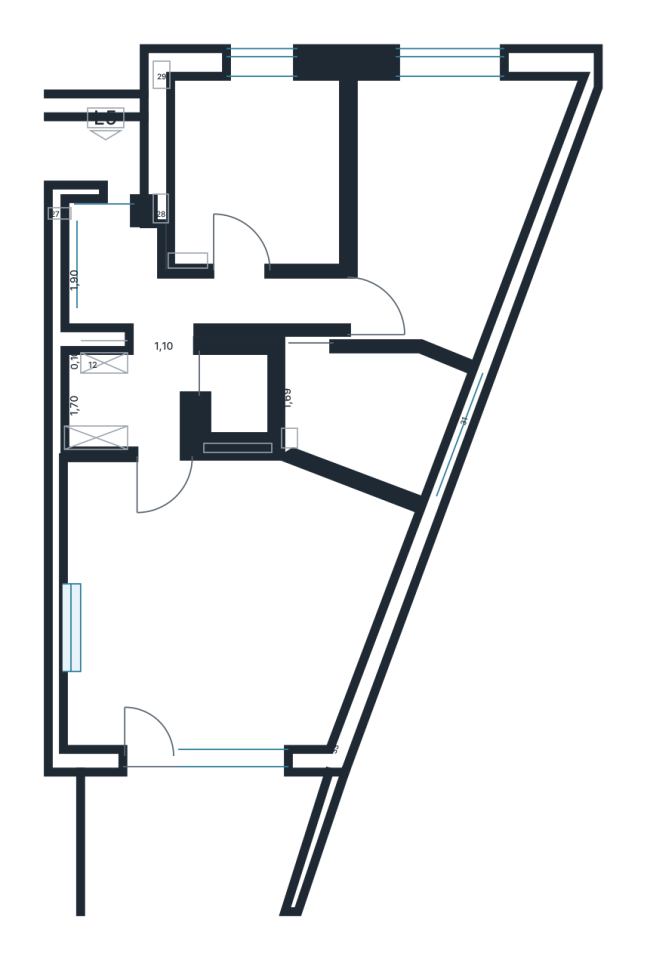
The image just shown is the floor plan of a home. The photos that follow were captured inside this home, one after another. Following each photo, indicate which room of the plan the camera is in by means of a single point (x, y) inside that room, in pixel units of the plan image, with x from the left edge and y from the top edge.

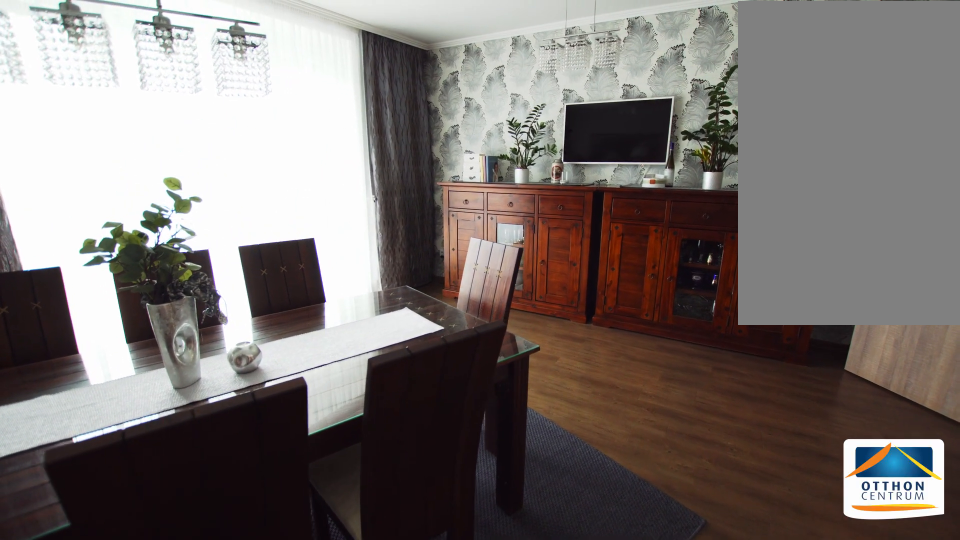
(225, 605)
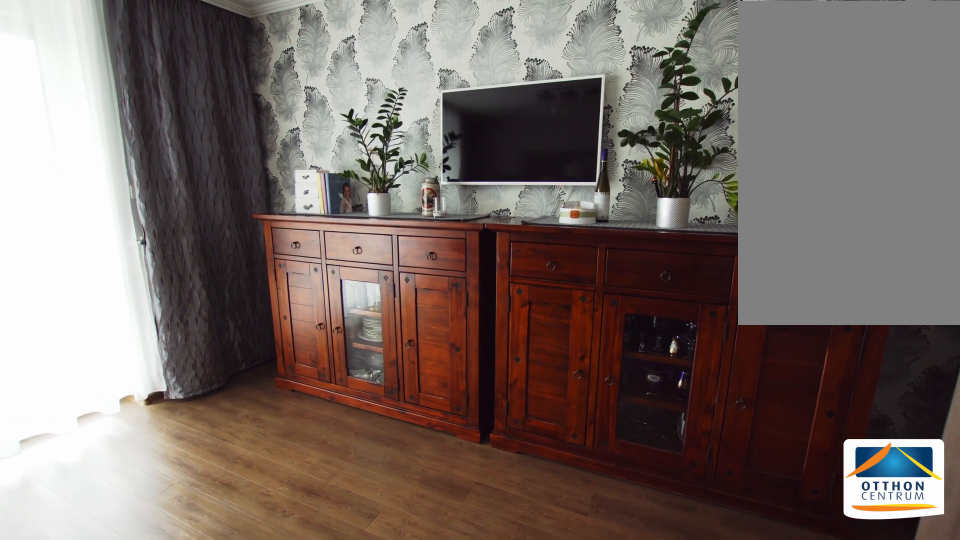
(223, 605)
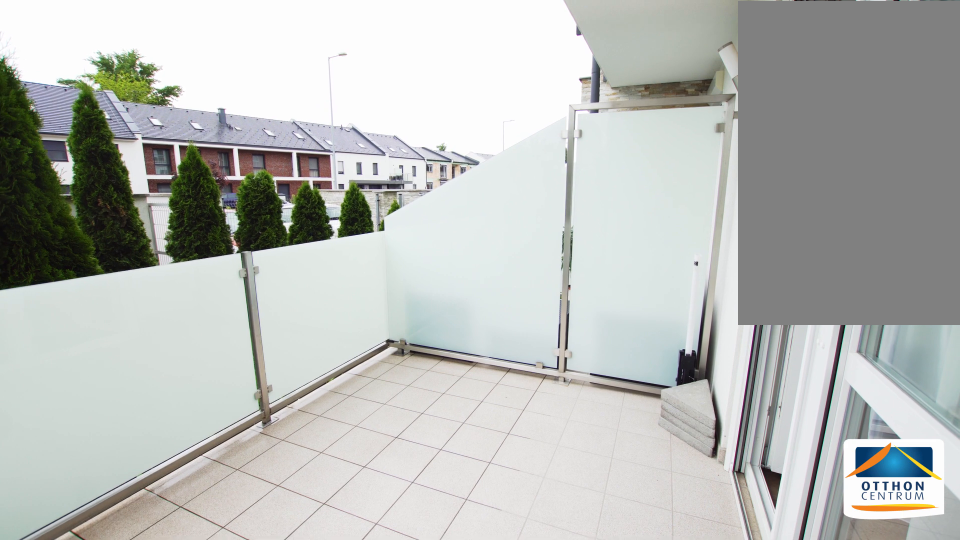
(225, 845)
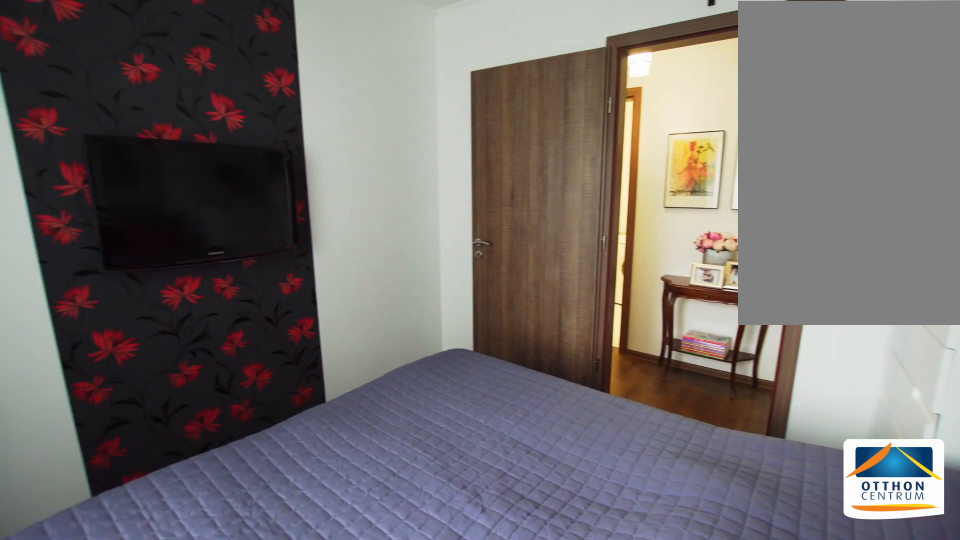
(256, 177)
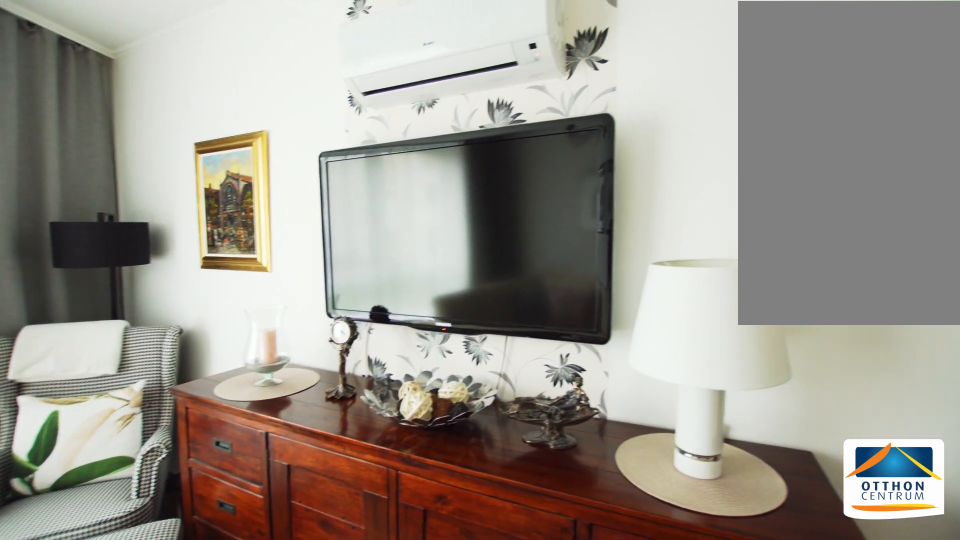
(364, 207)
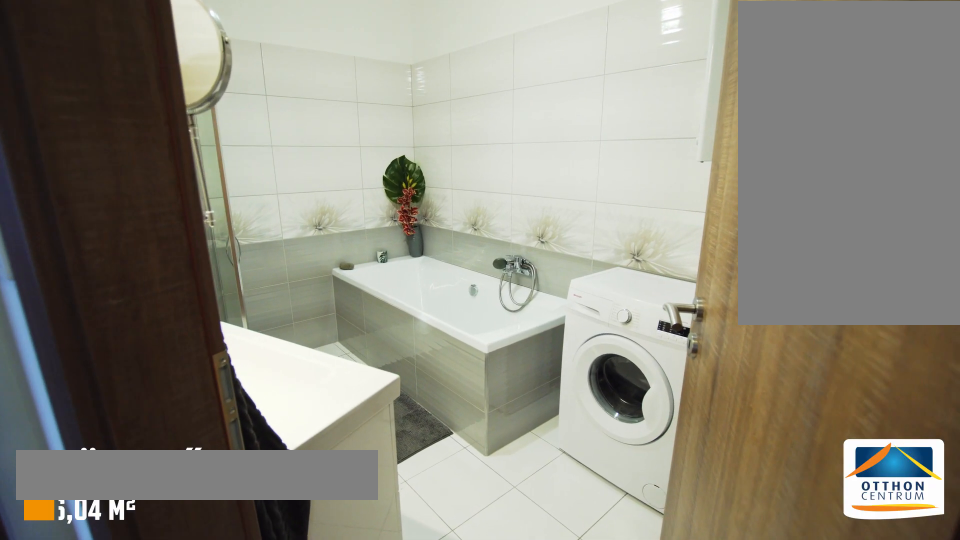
(386, 410)
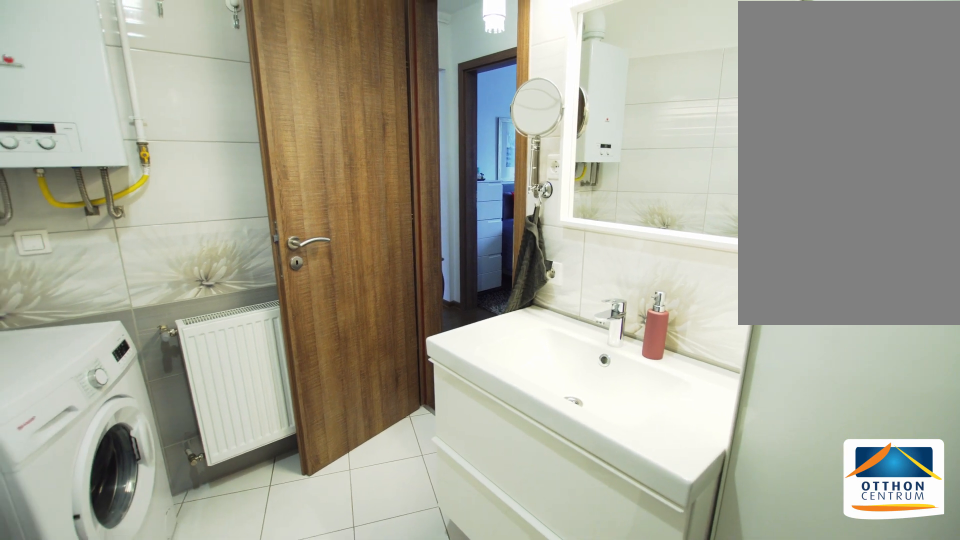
(386, 410)
